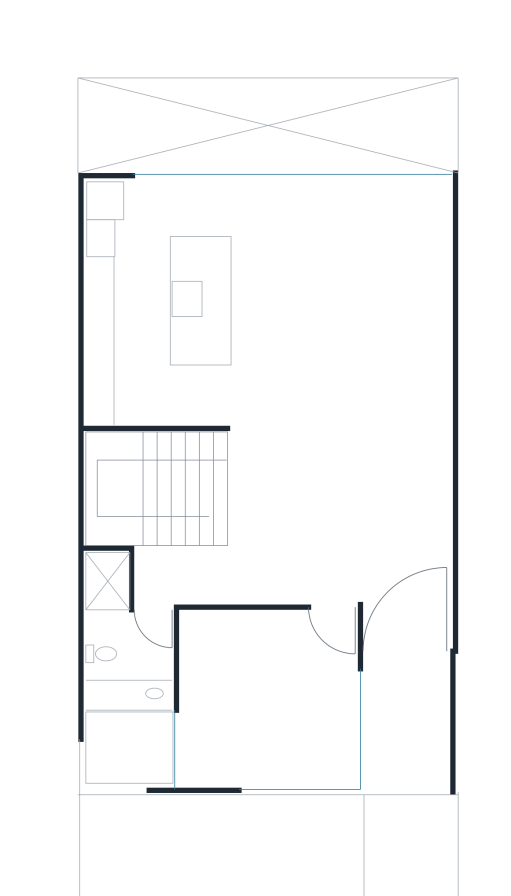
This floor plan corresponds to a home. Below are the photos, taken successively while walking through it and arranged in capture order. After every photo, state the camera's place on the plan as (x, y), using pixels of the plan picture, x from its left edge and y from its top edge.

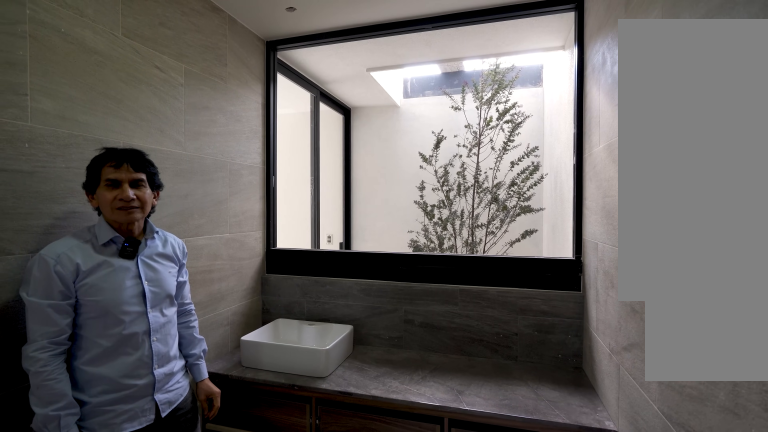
(145, 642)
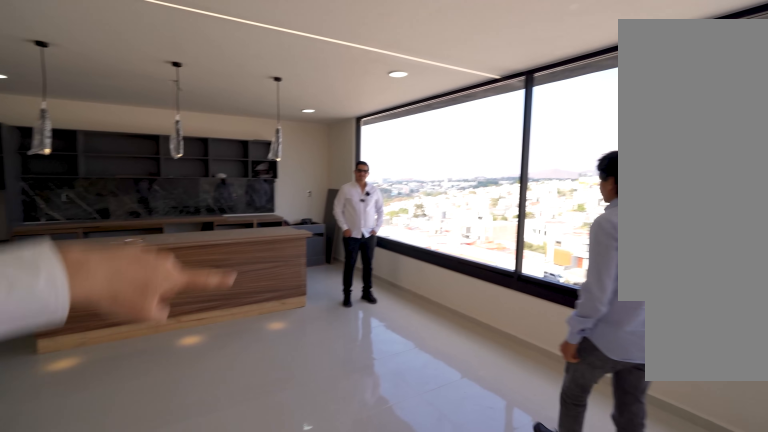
(409, 235)
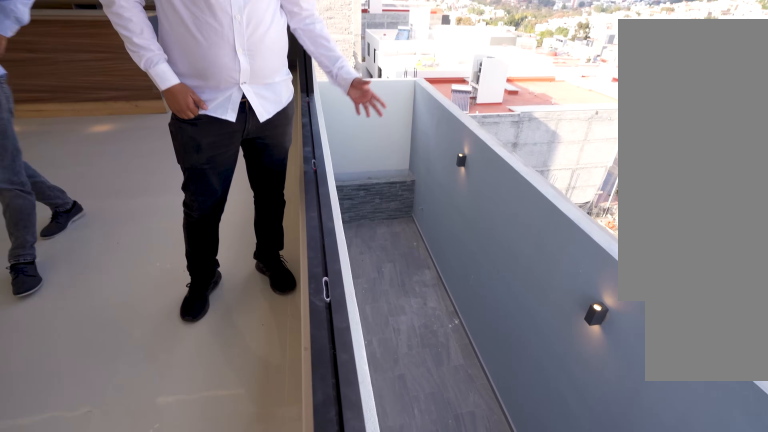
(411, 211)
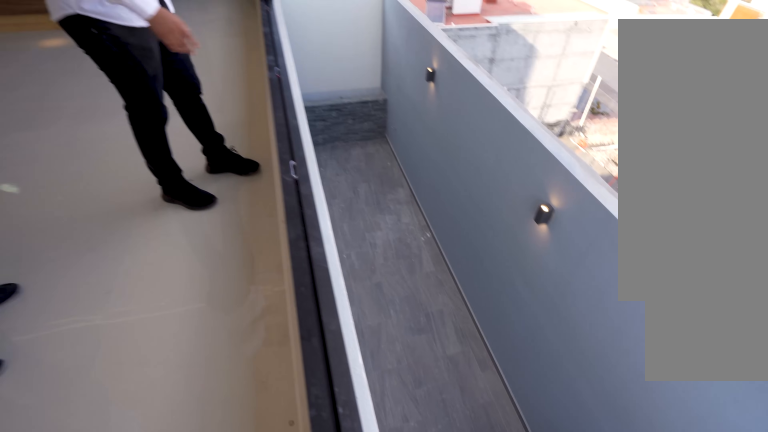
(408, 210)
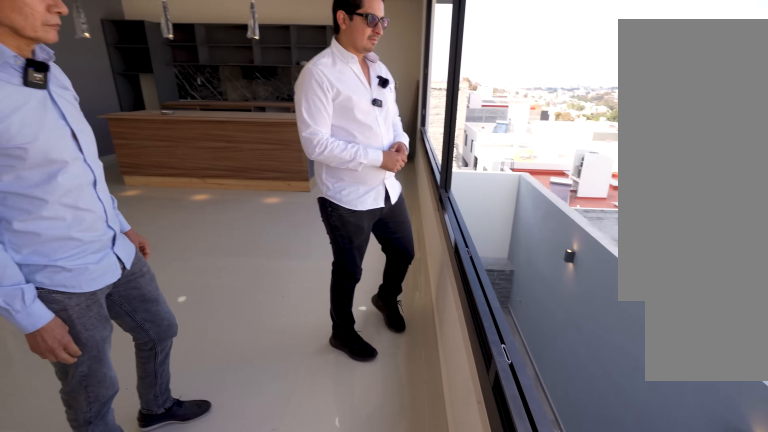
(408, 210)
